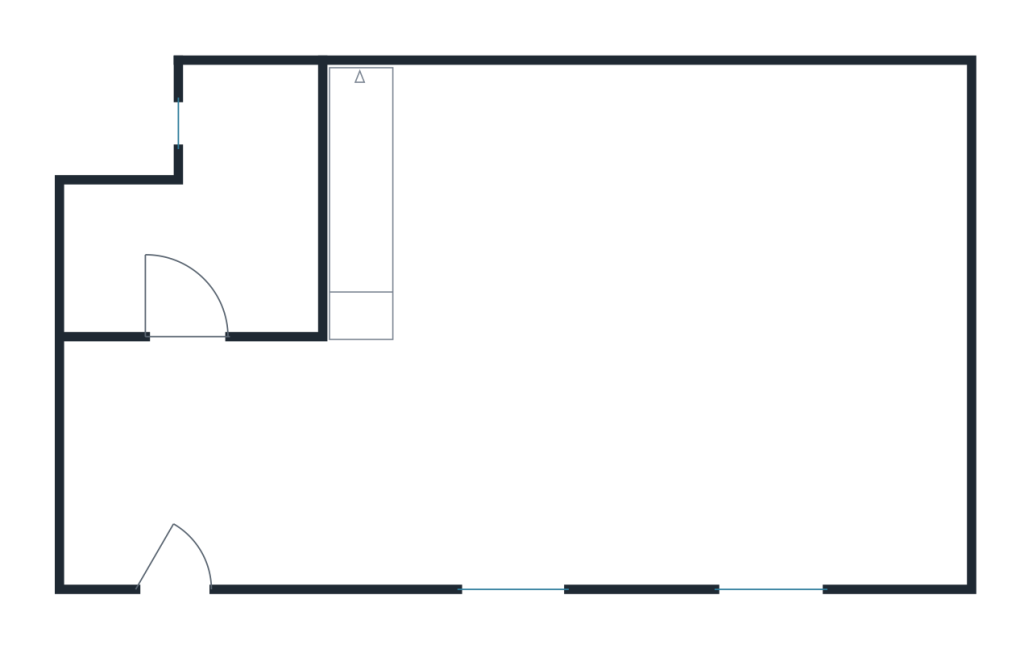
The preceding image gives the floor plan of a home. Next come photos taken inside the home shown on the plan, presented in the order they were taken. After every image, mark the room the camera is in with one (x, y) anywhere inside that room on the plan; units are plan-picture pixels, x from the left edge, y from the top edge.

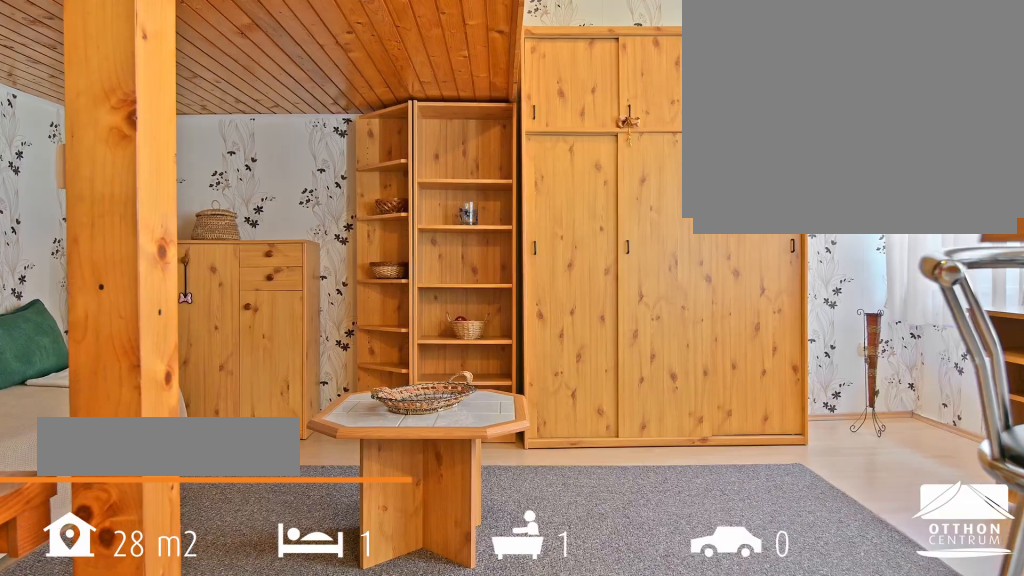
(678, 335)
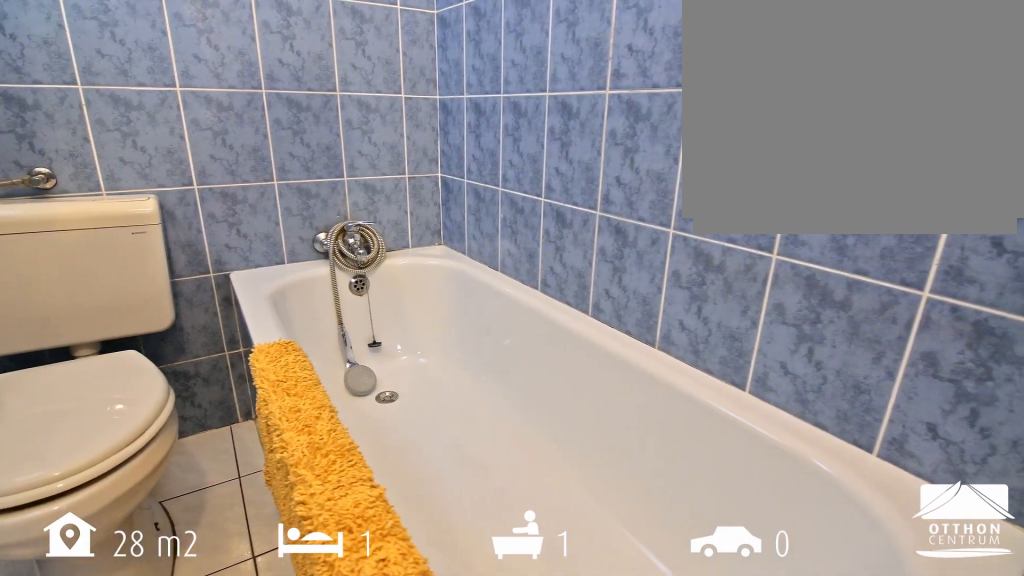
(247, 208)
